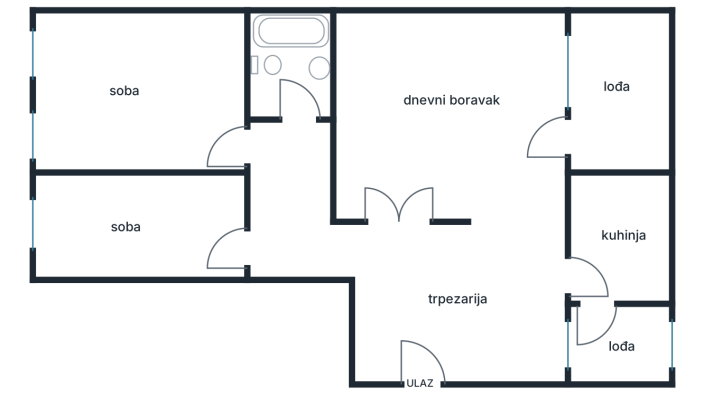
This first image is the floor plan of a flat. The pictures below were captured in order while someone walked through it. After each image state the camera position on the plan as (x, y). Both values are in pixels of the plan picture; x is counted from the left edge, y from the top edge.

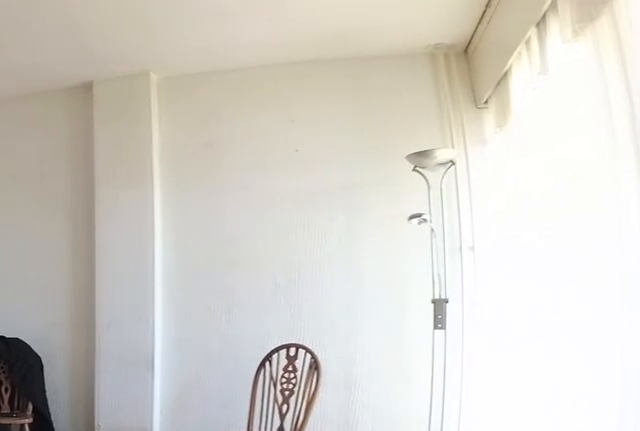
(544, 216)
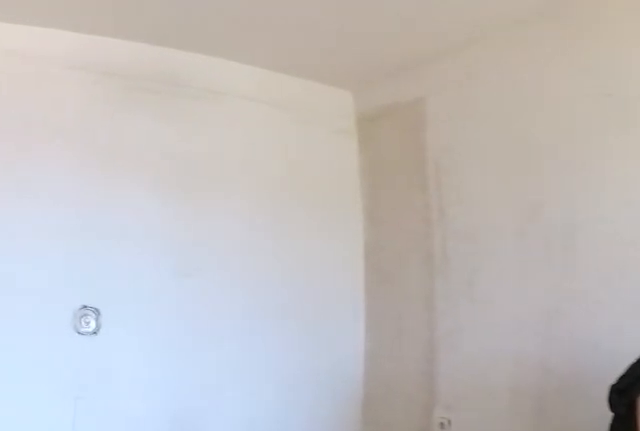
(519, 200)
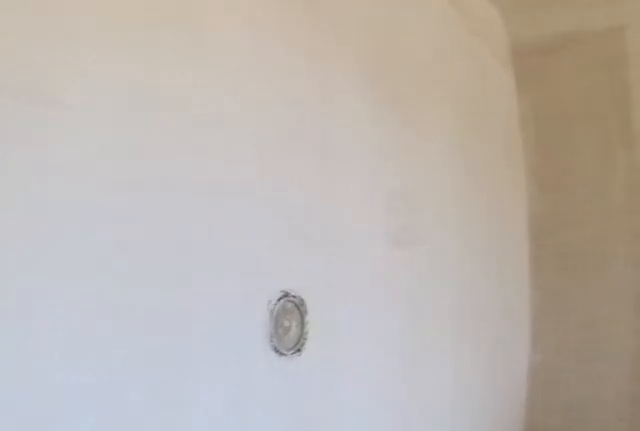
(412, 204)
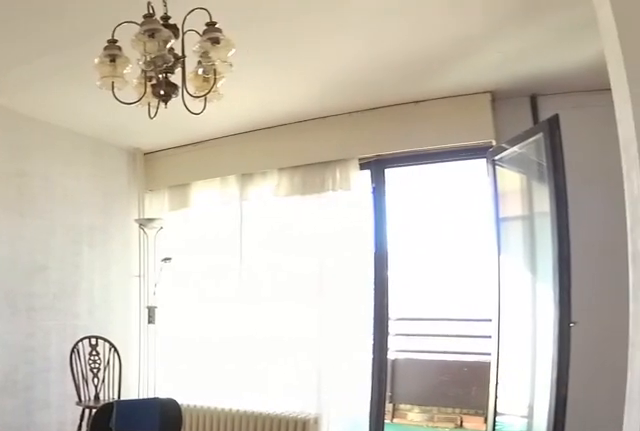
(362, 194)
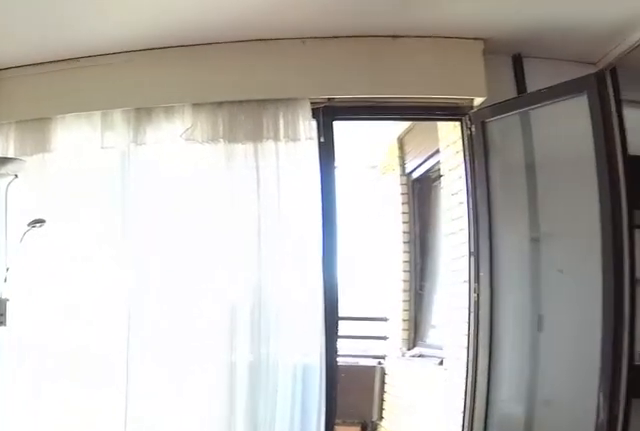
(392, 99)
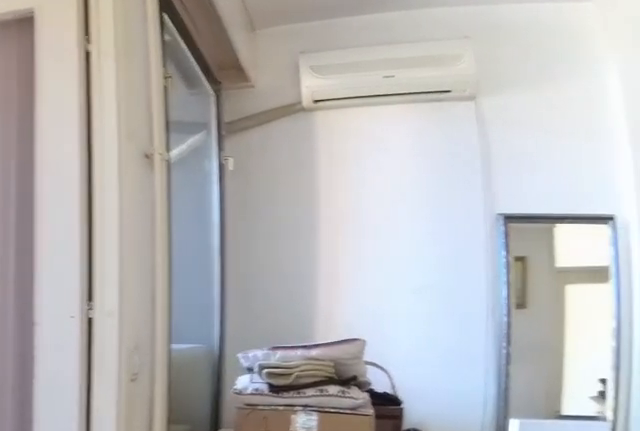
(533, 235)
